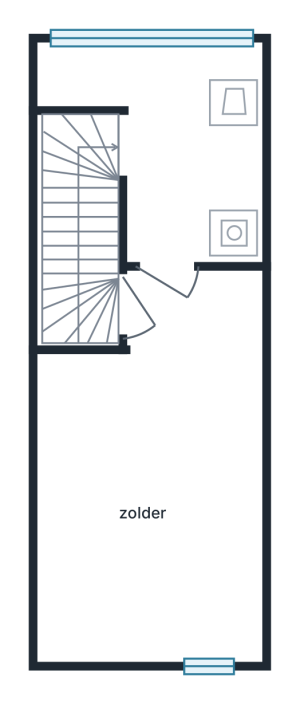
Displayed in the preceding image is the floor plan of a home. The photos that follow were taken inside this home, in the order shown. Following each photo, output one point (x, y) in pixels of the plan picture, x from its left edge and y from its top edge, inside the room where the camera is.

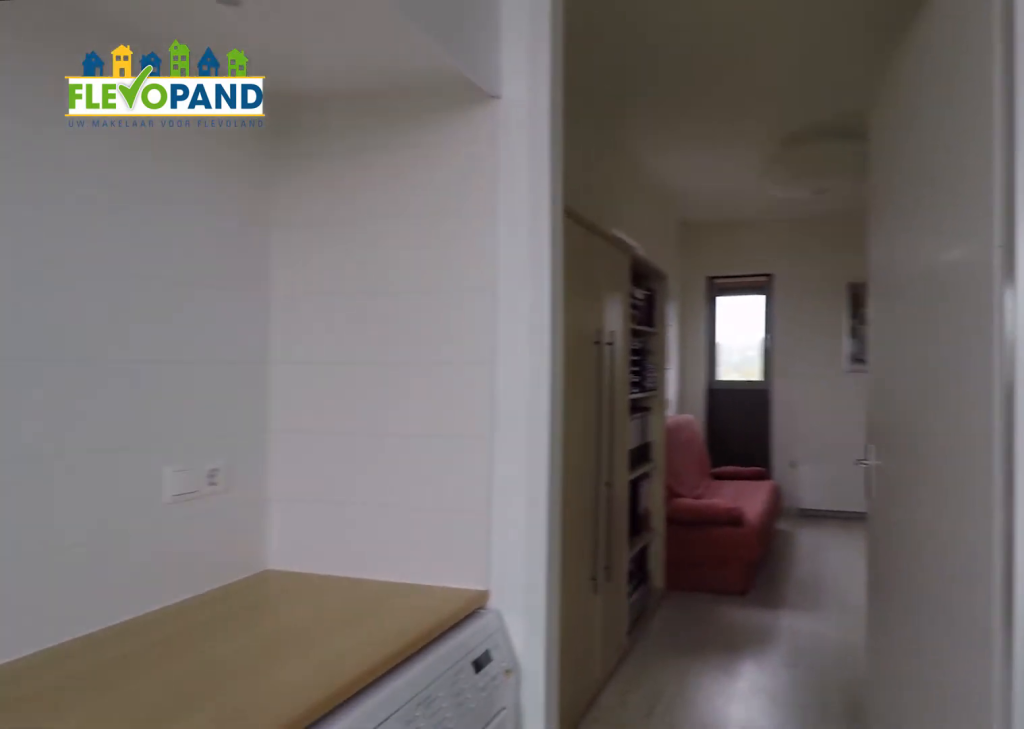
(164, 131)
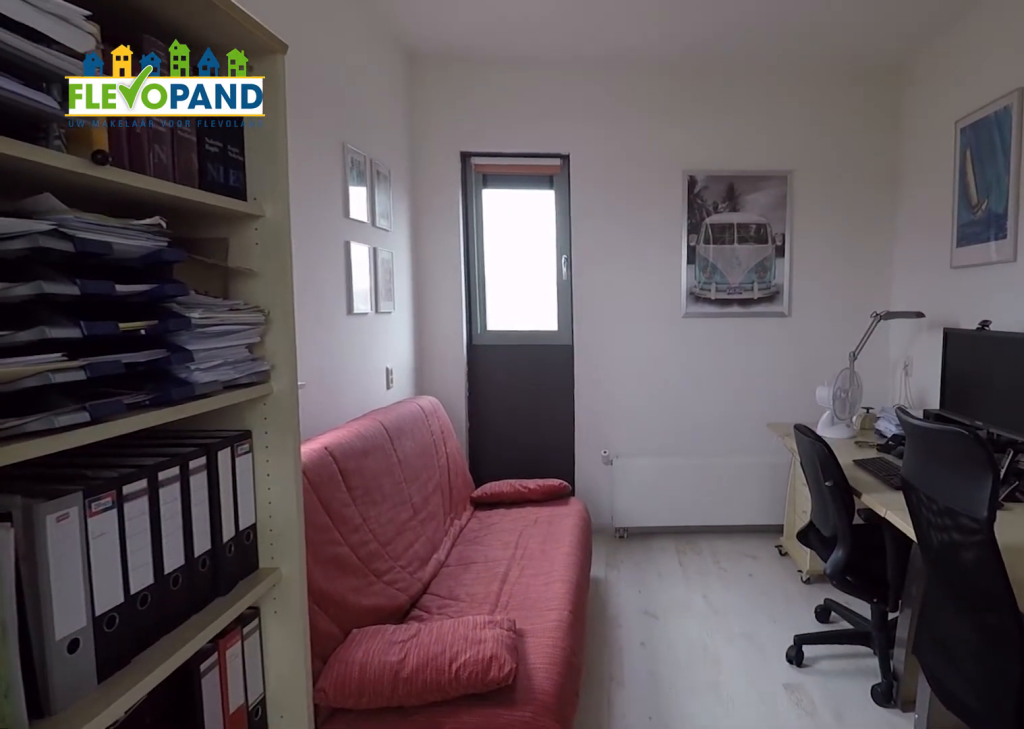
(147, 541)
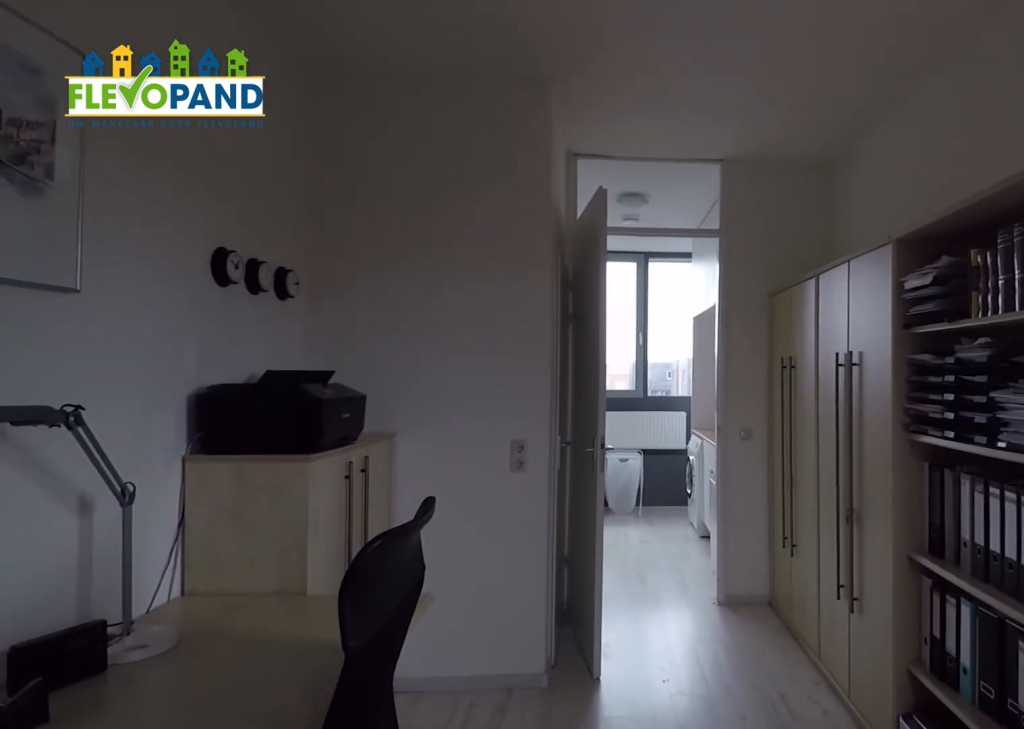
(147, 541)
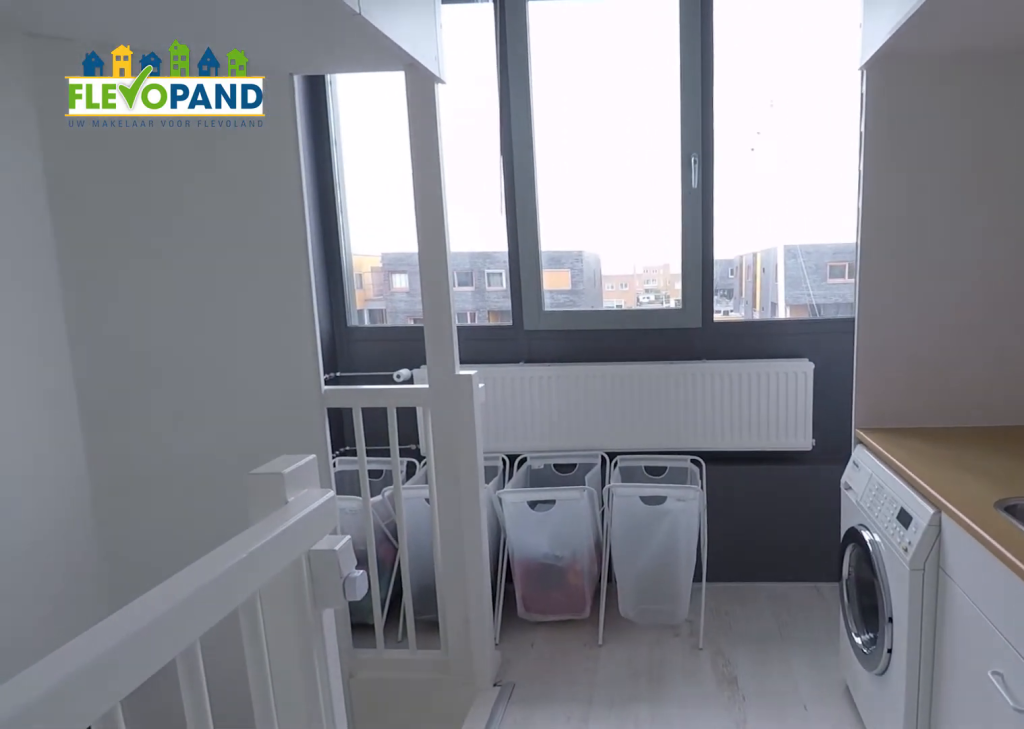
(163, 131)
